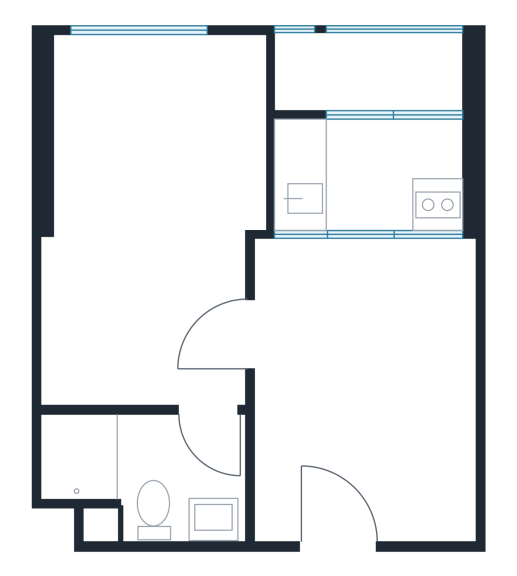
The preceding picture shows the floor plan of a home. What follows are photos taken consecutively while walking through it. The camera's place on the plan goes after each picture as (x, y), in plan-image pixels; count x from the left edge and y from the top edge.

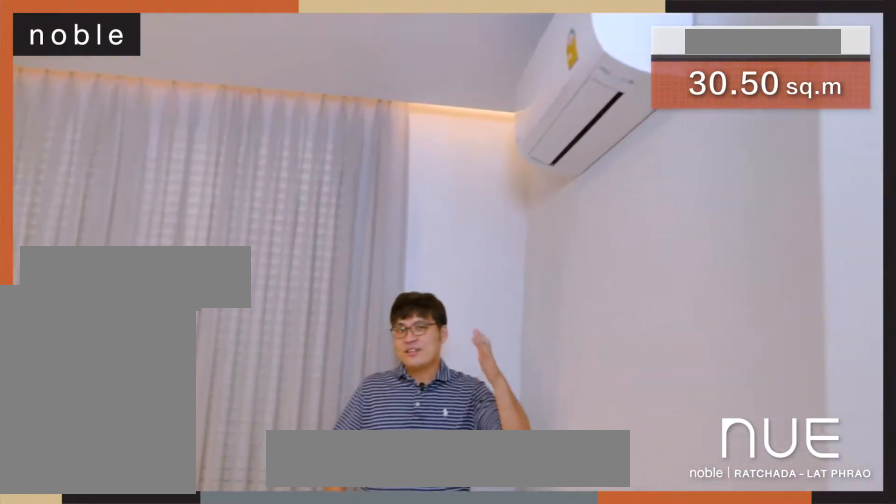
(213, 291)
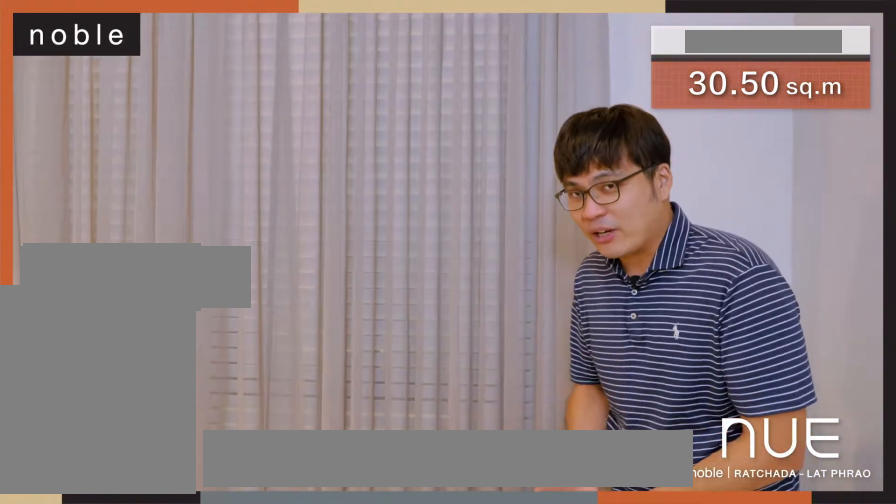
(211, 281)
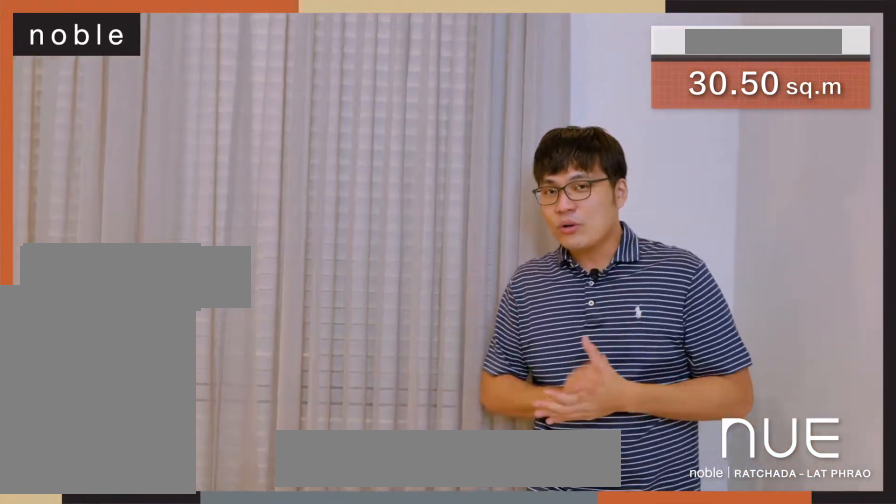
(215, 291)
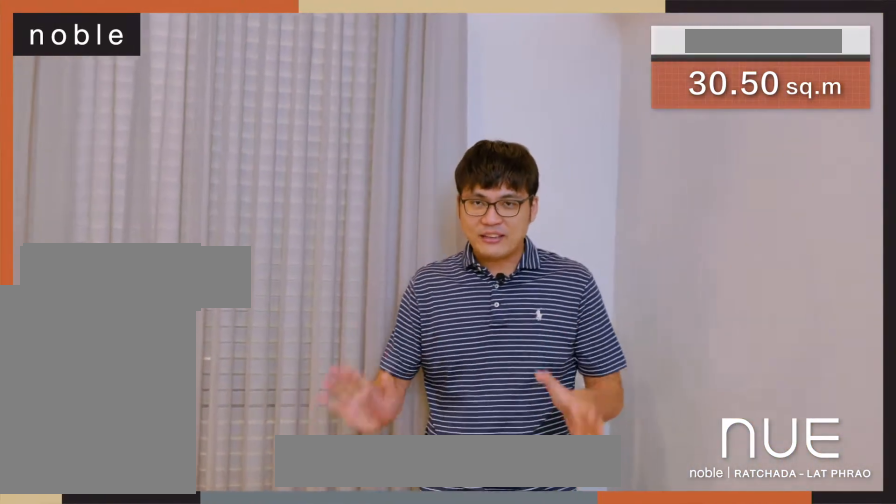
(213, 294)
